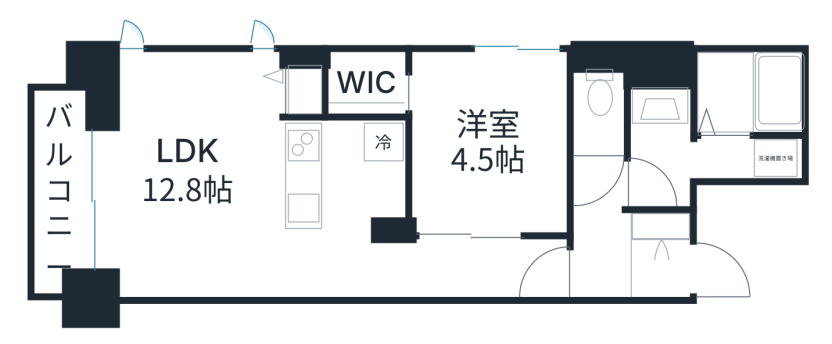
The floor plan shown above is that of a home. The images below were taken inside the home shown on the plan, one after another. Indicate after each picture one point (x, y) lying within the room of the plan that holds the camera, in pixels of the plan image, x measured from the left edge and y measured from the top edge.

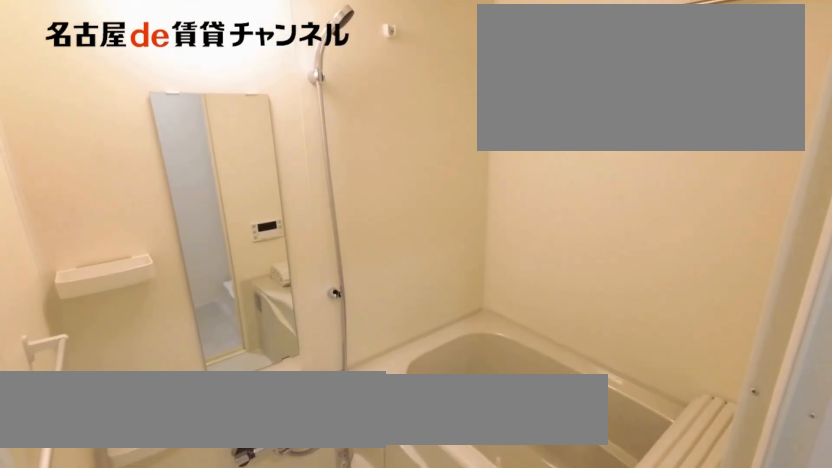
(708, 122)
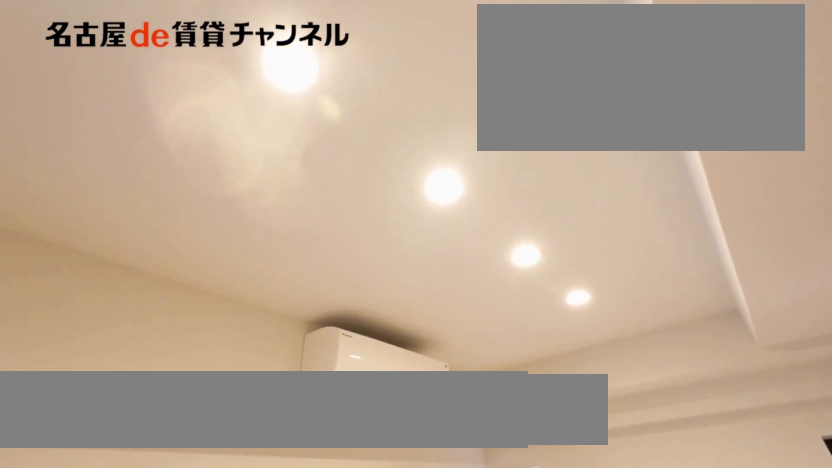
(187, 174)
